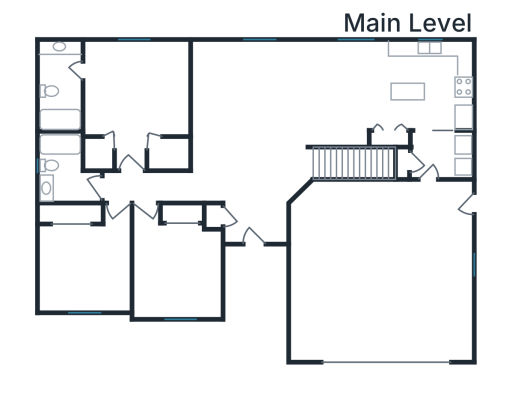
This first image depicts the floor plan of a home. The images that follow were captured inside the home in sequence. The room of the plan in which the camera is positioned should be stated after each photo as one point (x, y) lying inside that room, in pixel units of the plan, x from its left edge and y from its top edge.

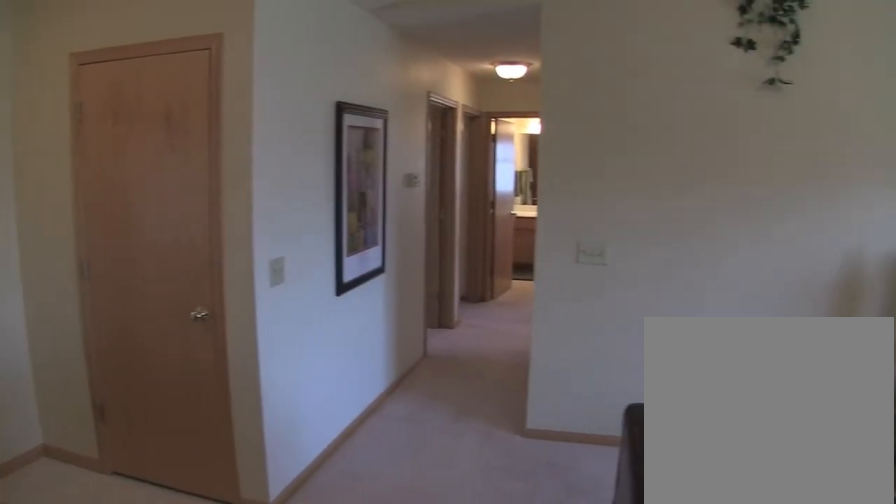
(249, 121)
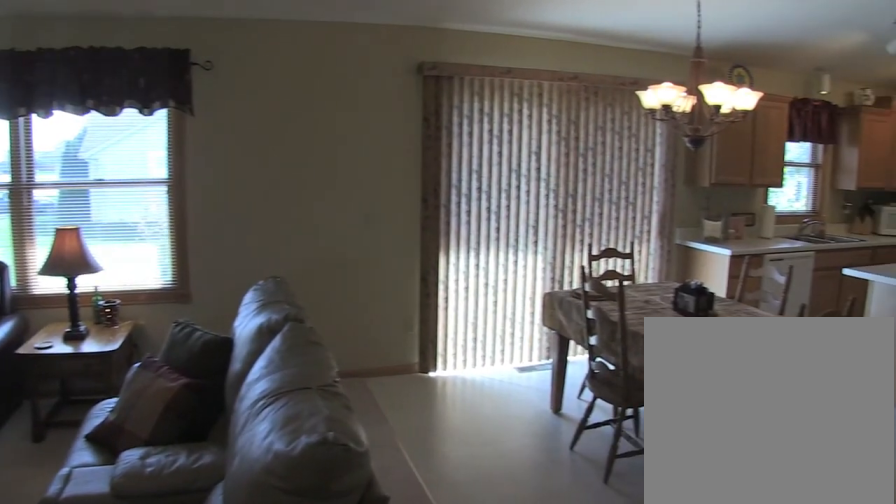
(249, 121)
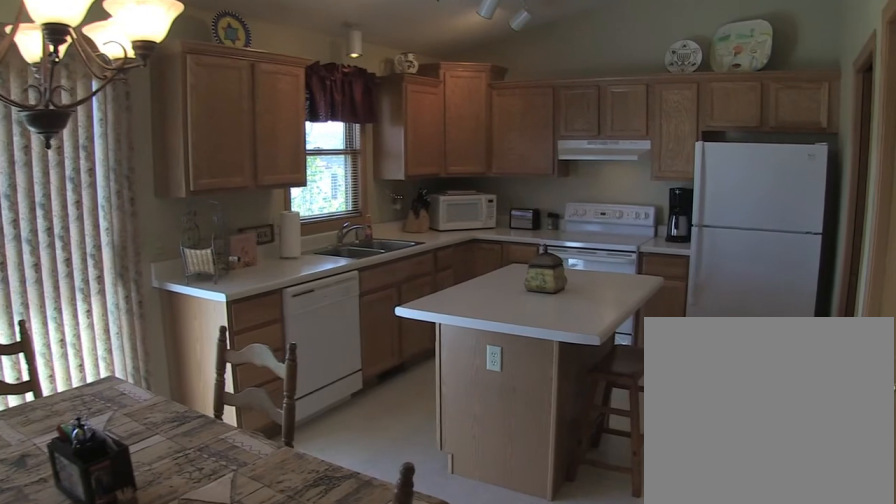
(346, 92)
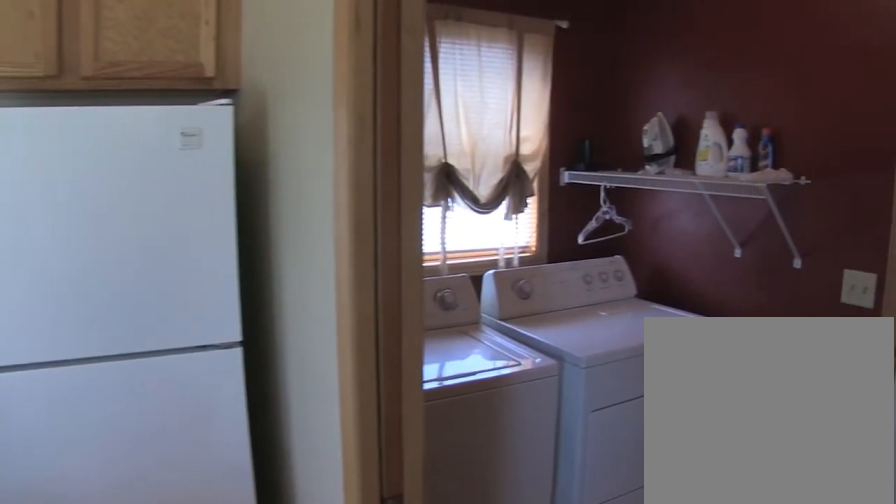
(427, 85)
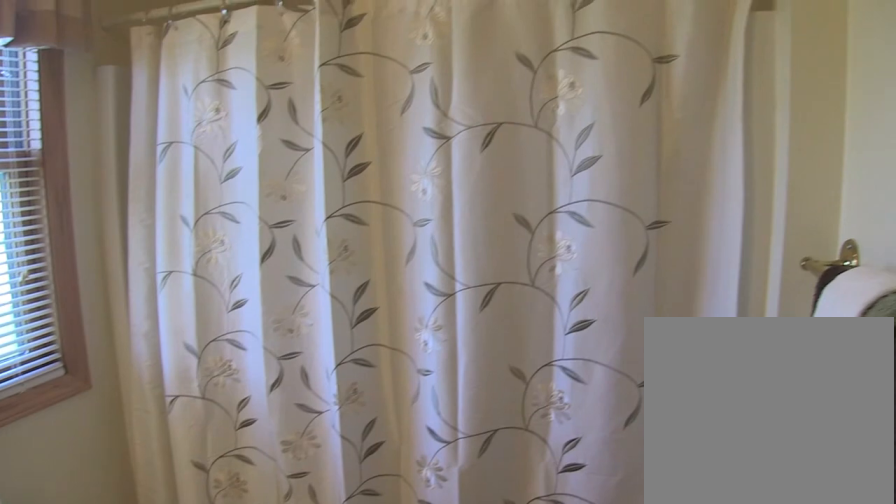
(68, 171)
